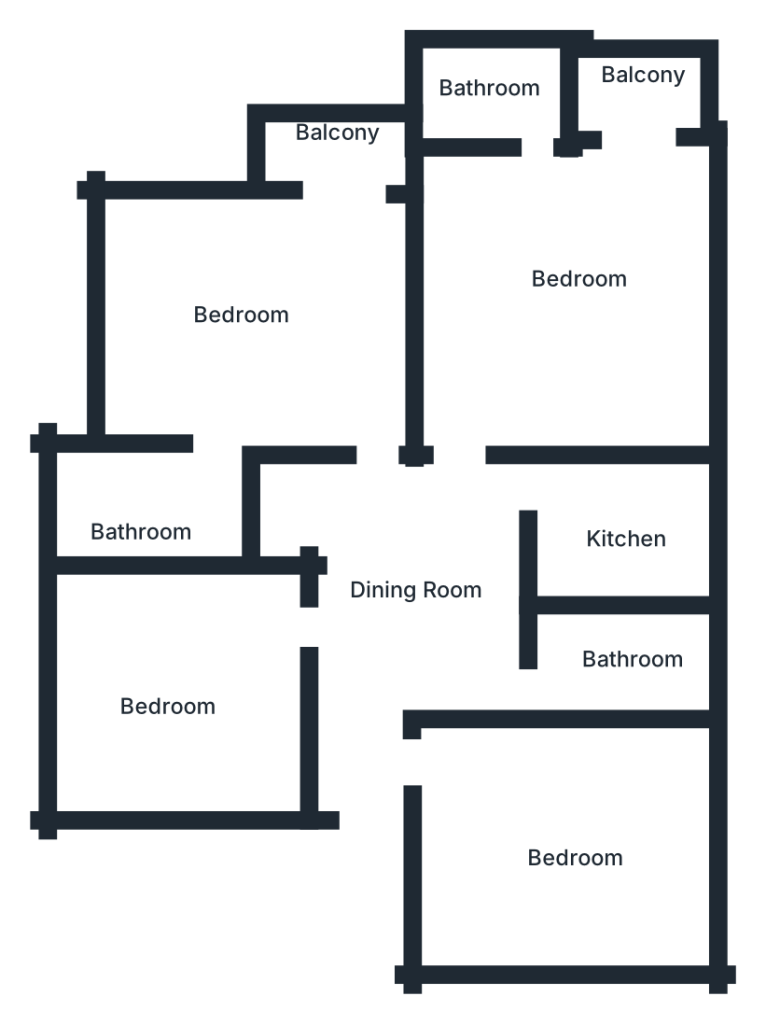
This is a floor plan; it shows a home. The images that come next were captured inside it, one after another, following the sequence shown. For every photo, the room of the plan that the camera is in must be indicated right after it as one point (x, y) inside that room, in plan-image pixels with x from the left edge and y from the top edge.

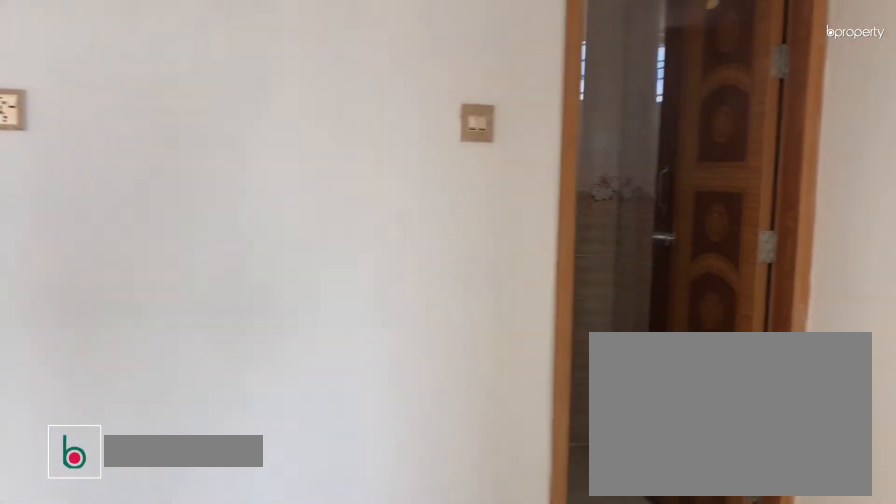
(410, 601)
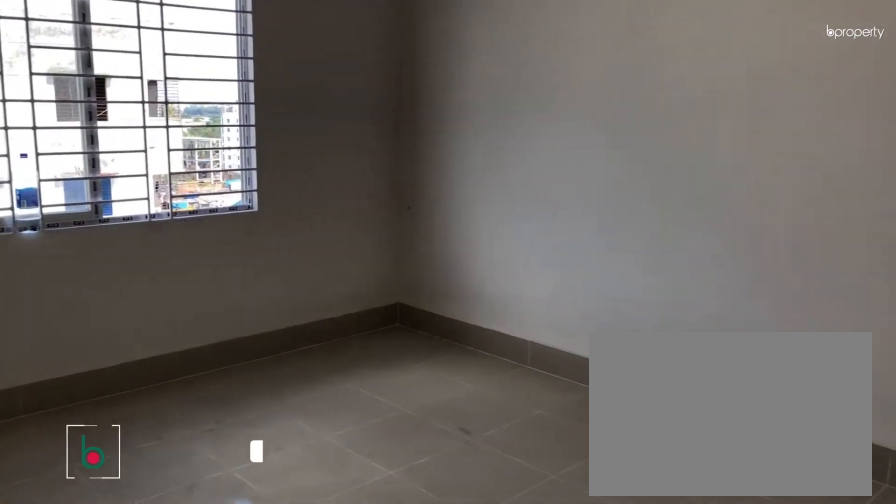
(554, 857)
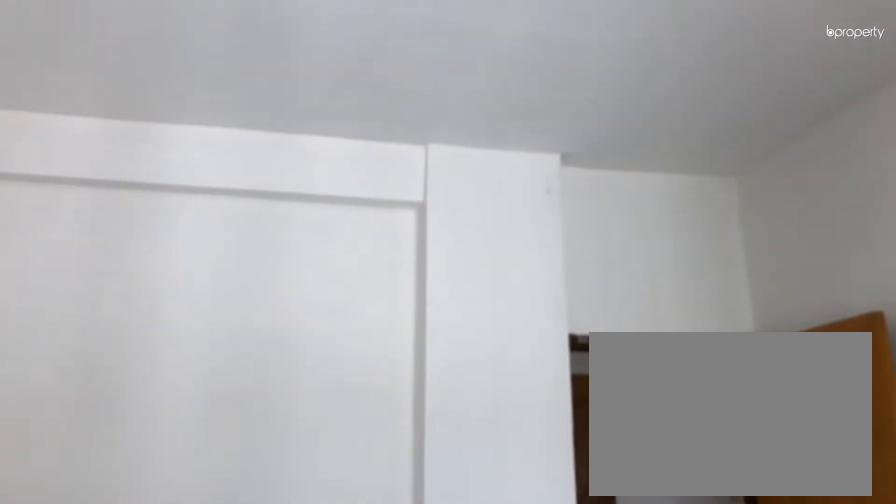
(554, 857)
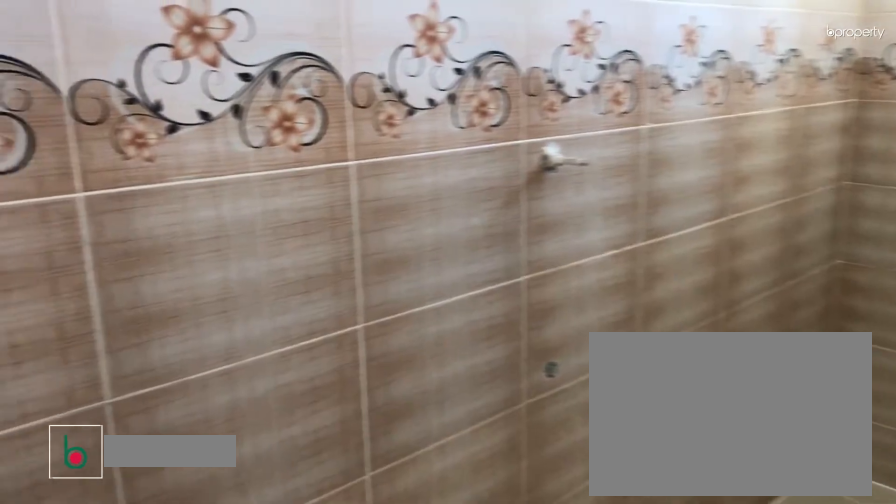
(612, 662)
